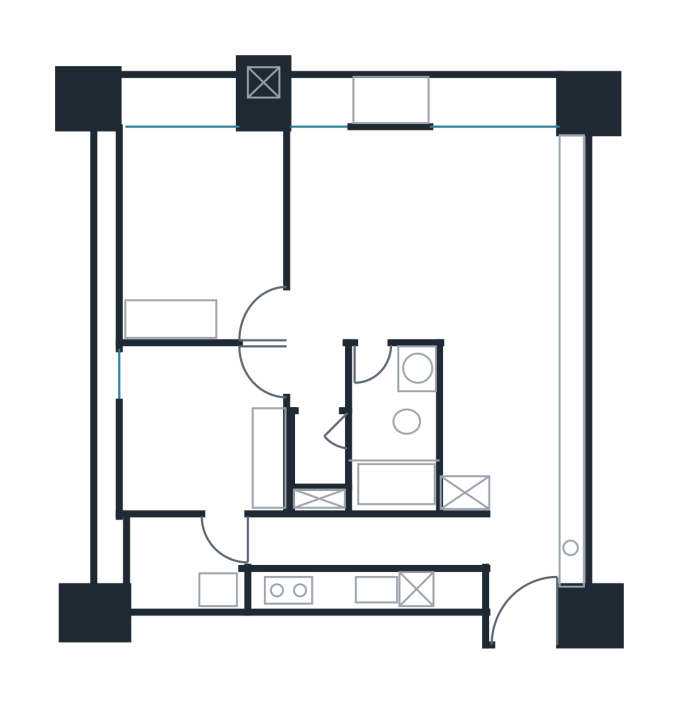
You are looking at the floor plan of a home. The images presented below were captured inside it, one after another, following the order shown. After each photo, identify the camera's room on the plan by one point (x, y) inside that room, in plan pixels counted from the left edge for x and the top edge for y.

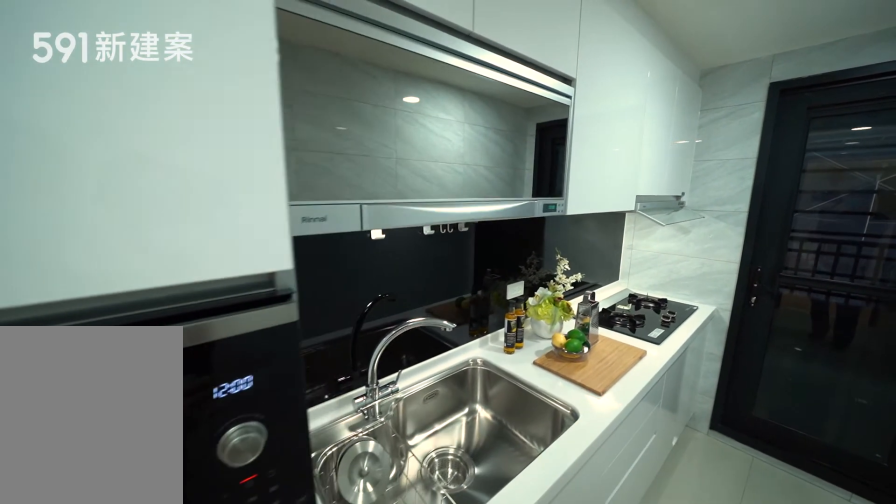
(360, 556)
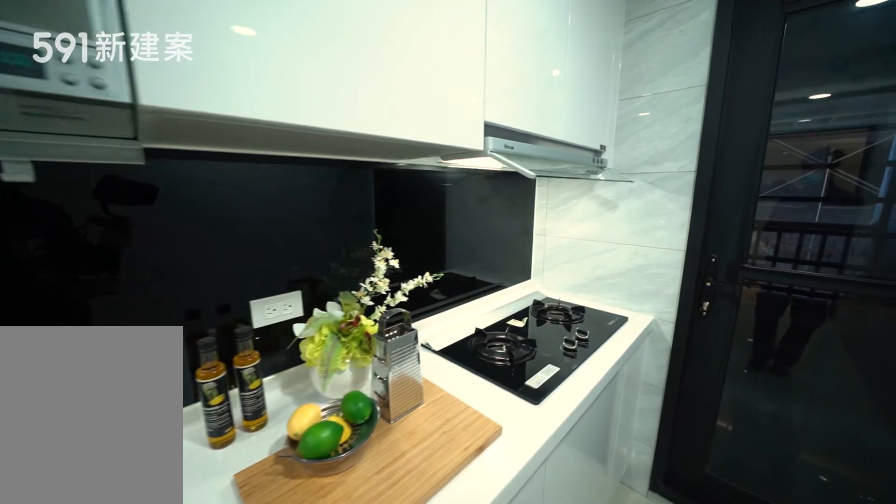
(360, 556)
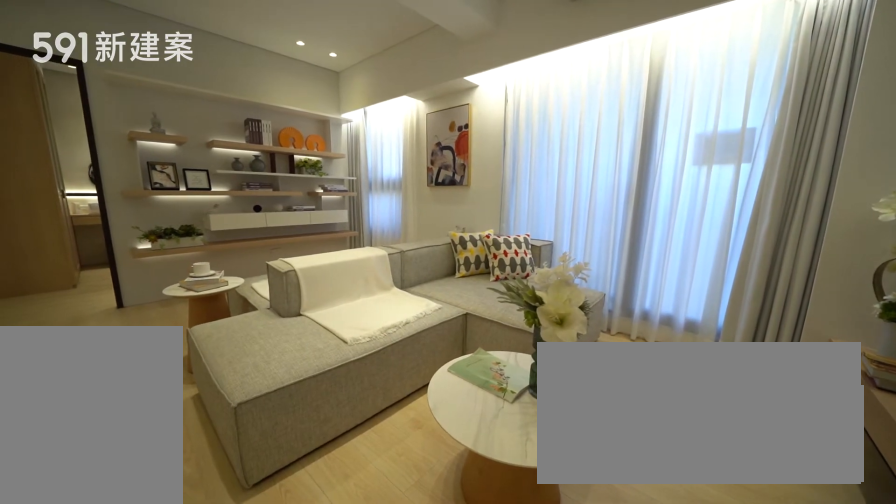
(493, 205)
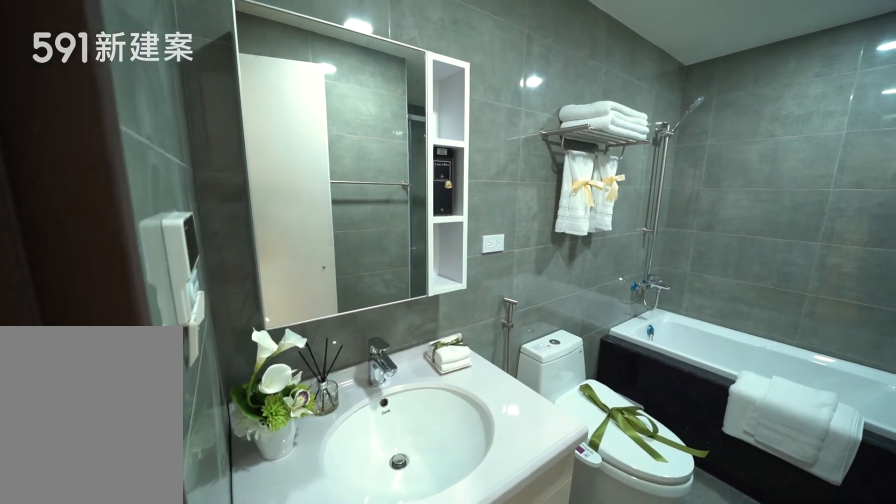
(389, 429)
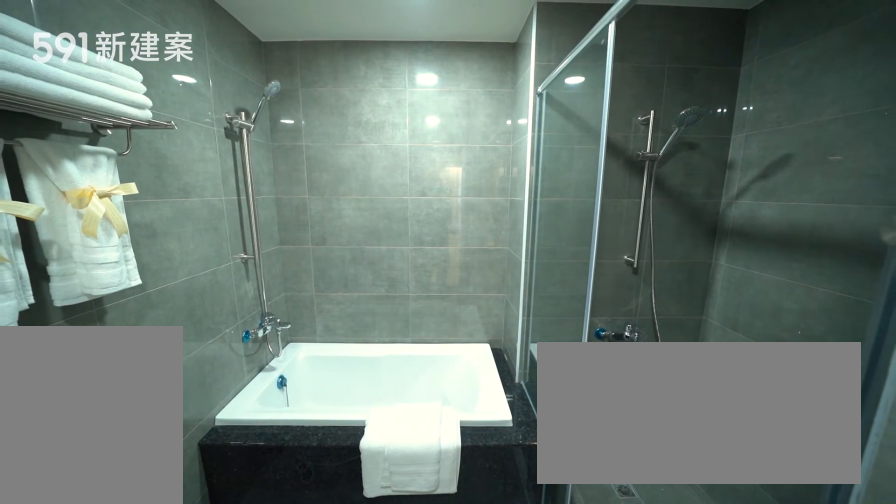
(389, 429)
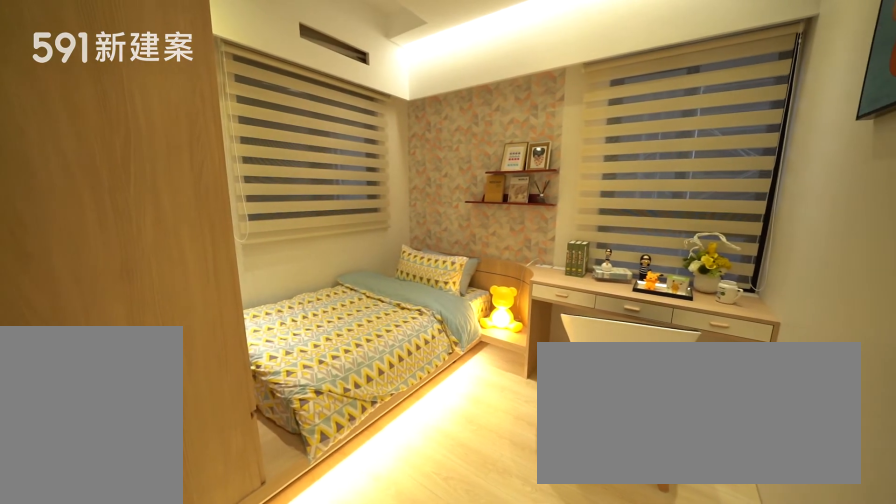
(206, 429)
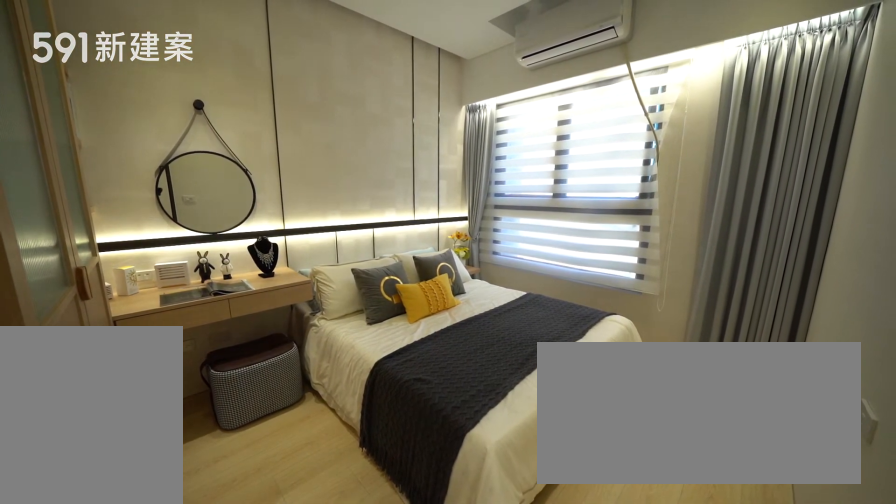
(202, 225)
